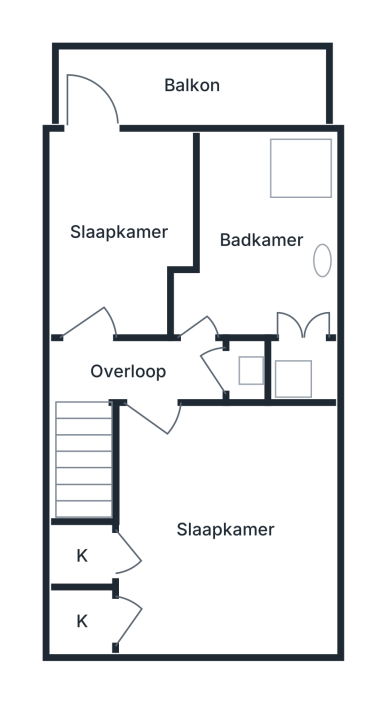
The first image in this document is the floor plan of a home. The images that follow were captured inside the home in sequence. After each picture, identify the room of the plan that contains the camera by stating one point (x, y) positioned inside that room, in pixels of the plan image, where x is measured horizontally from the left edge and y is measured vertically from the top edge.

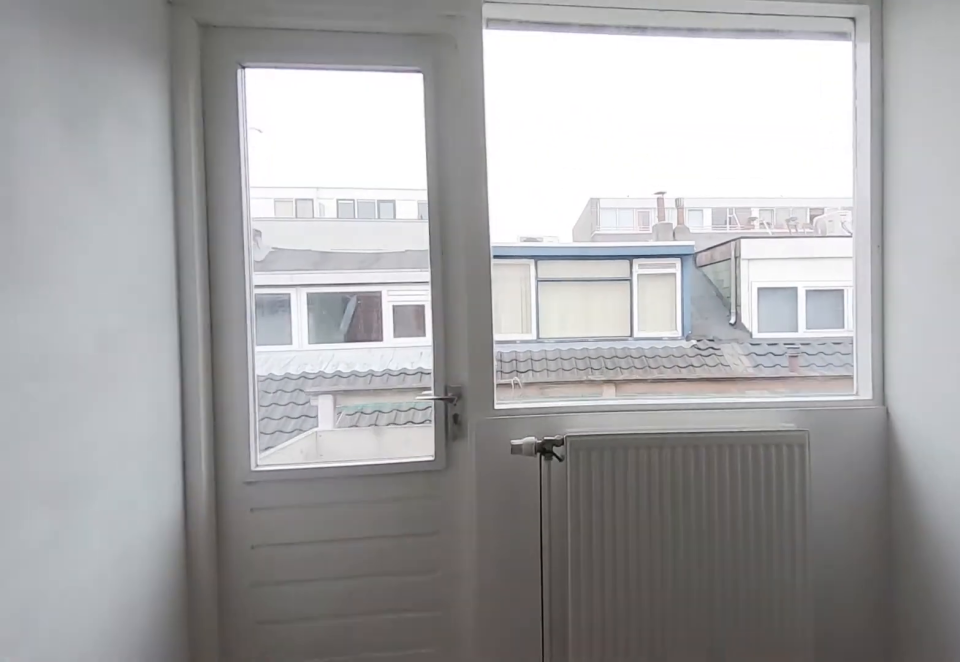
(123, 186)
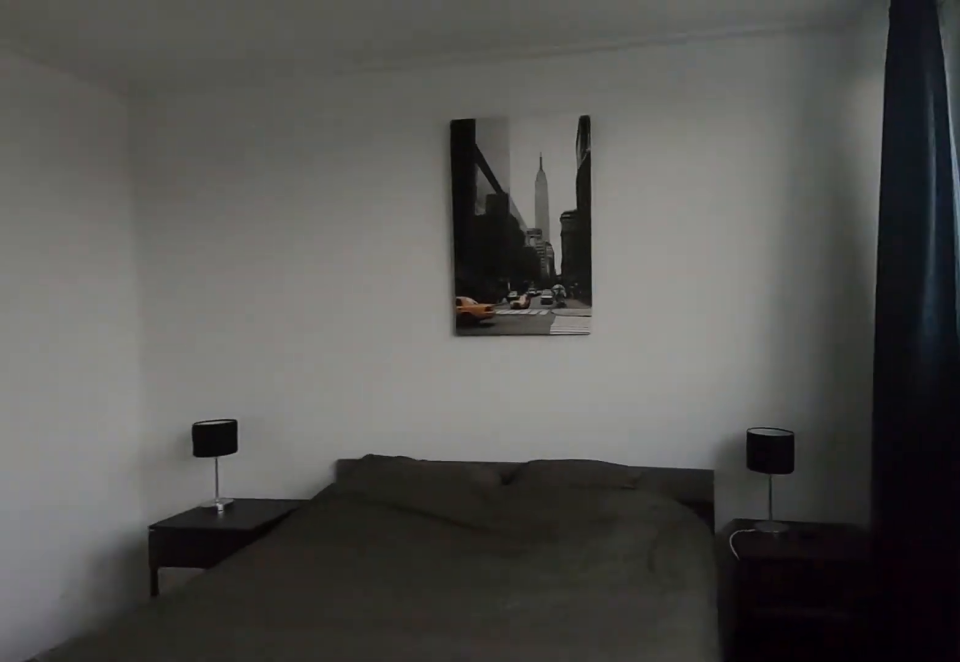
(319, 589)
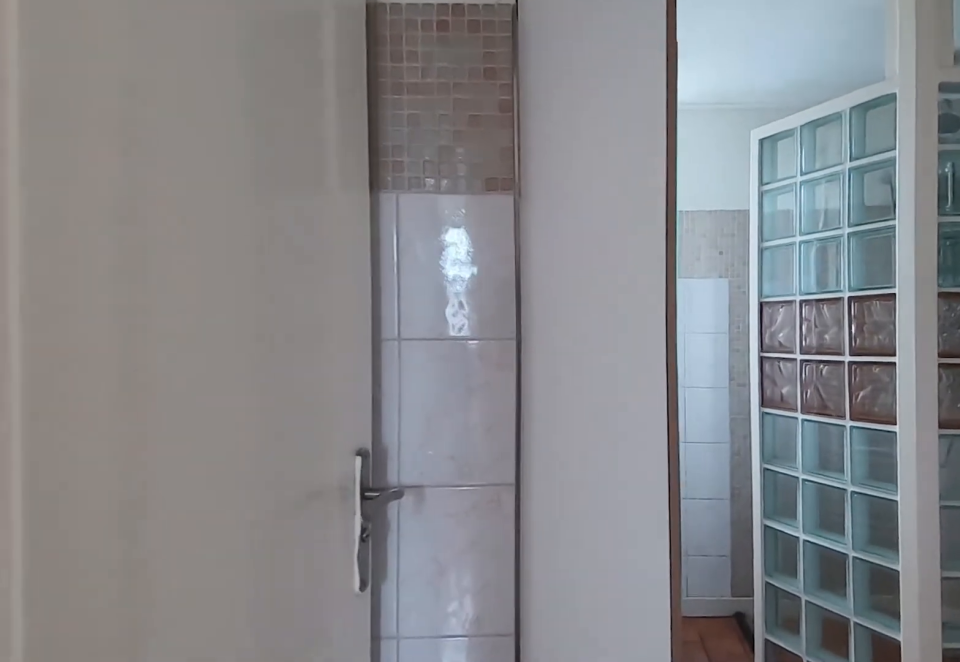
(250, 179)
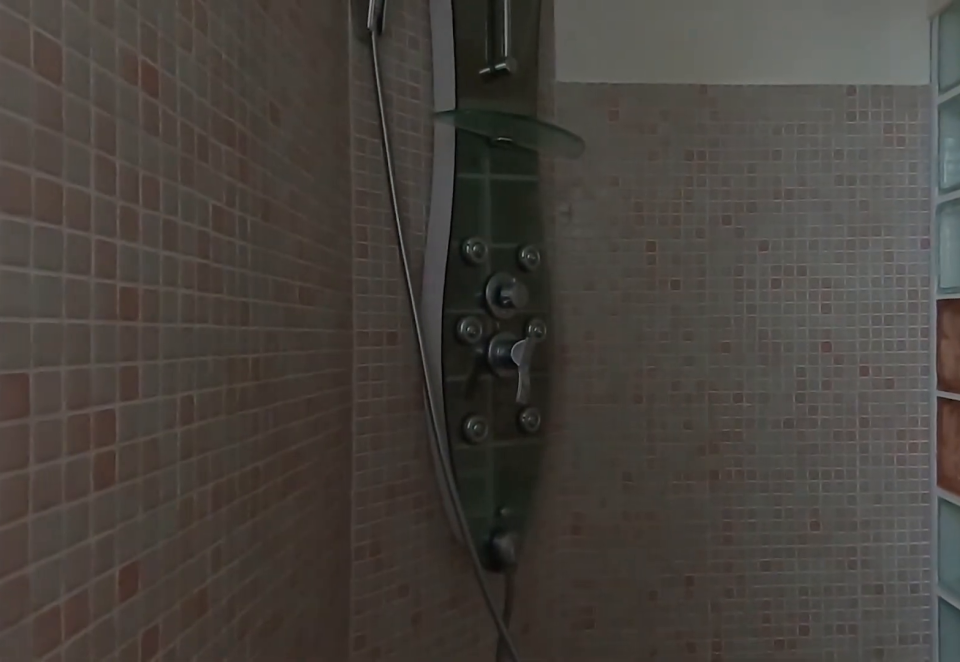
(250, 179)
